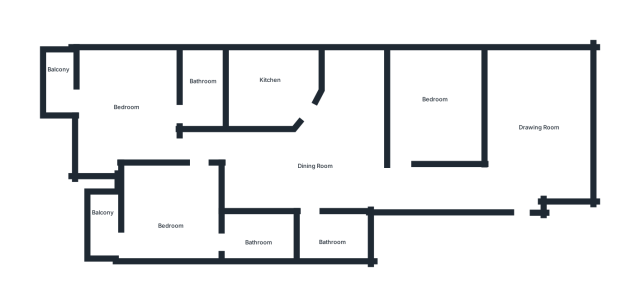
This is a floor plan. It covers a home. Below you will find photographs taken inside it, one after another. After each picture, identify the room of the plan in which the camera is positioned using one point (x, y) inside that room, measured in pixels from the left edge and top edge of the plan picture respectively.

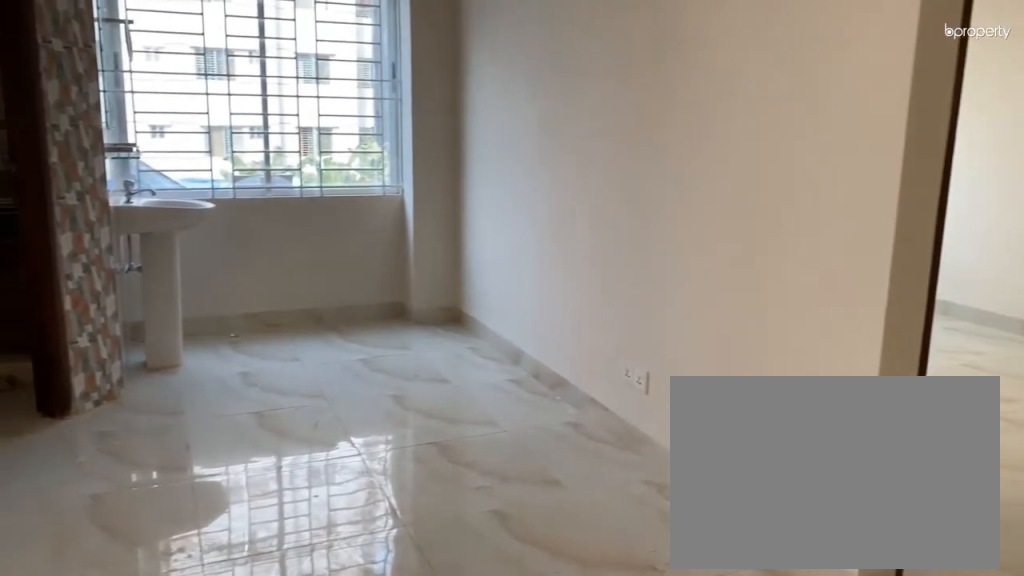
(309, 169)
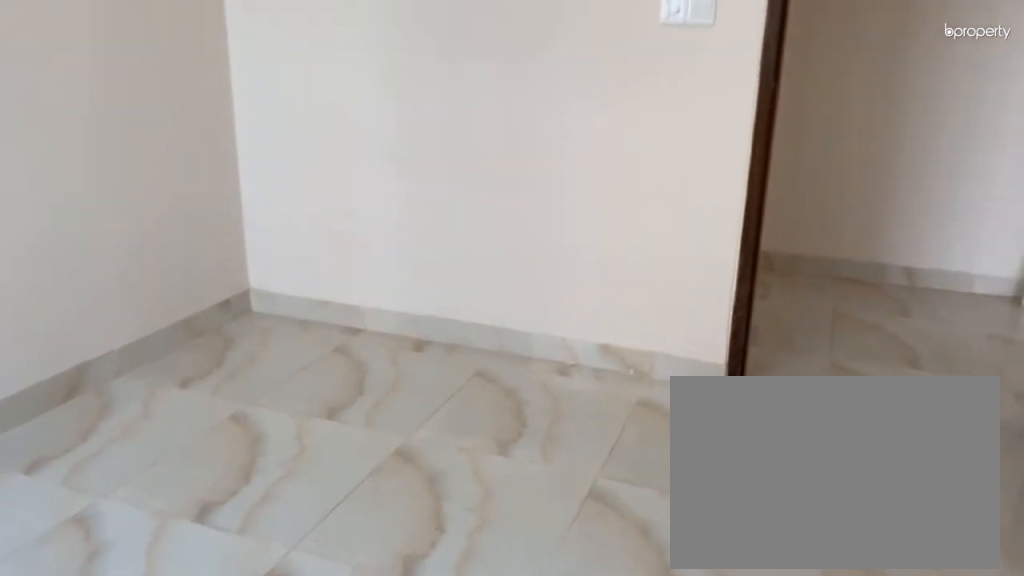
(432, 113)
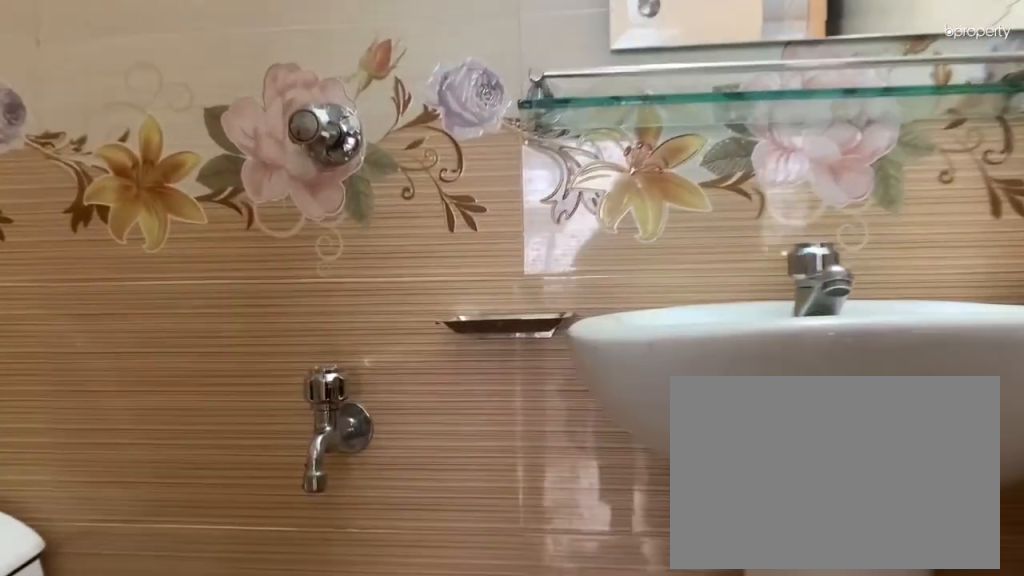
(332, 237)
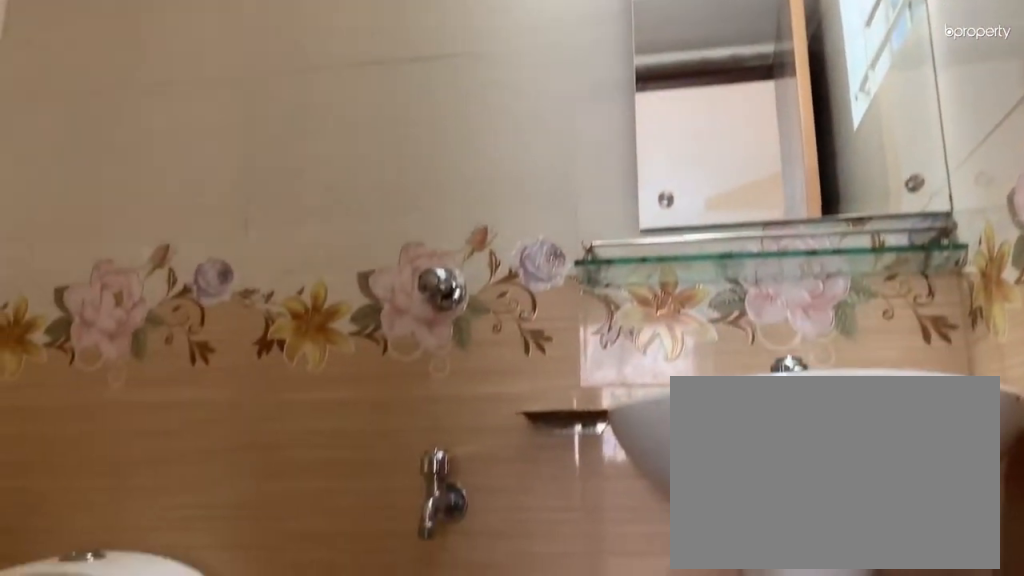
(332, 237)
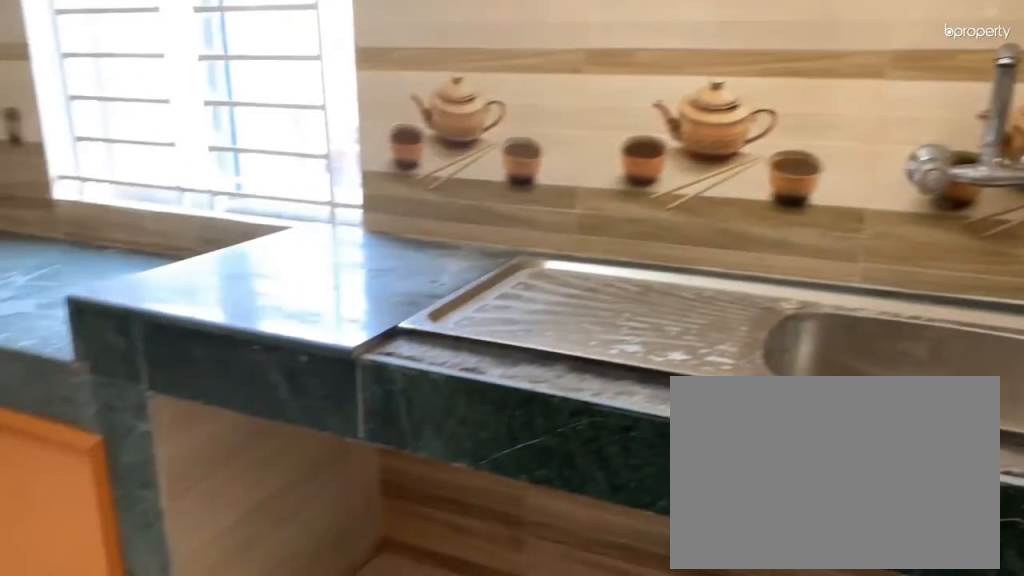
(274, 88)
